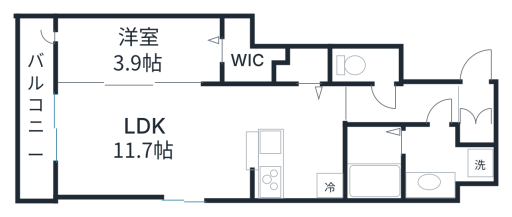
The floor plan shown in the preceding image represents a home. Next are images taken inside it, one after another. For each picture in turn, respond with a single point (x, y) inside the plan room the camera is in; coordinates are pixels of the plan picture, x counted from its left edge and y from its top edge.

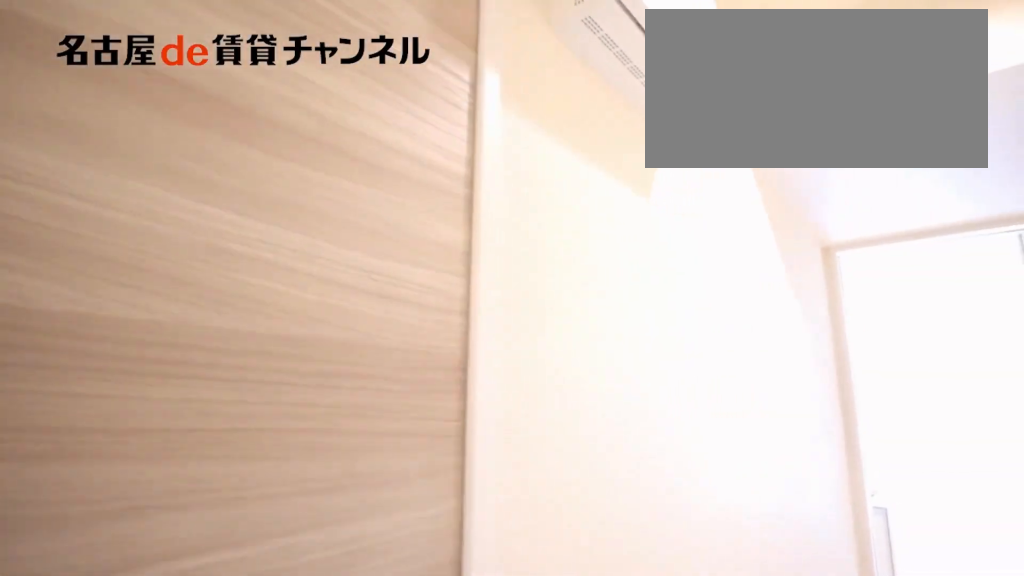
(476, 113)
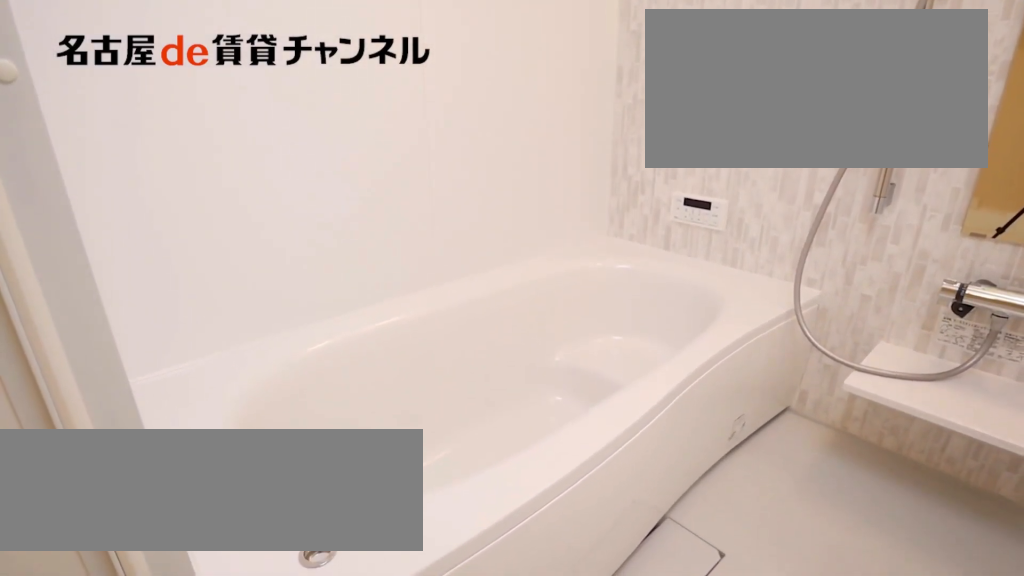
(373, 163)
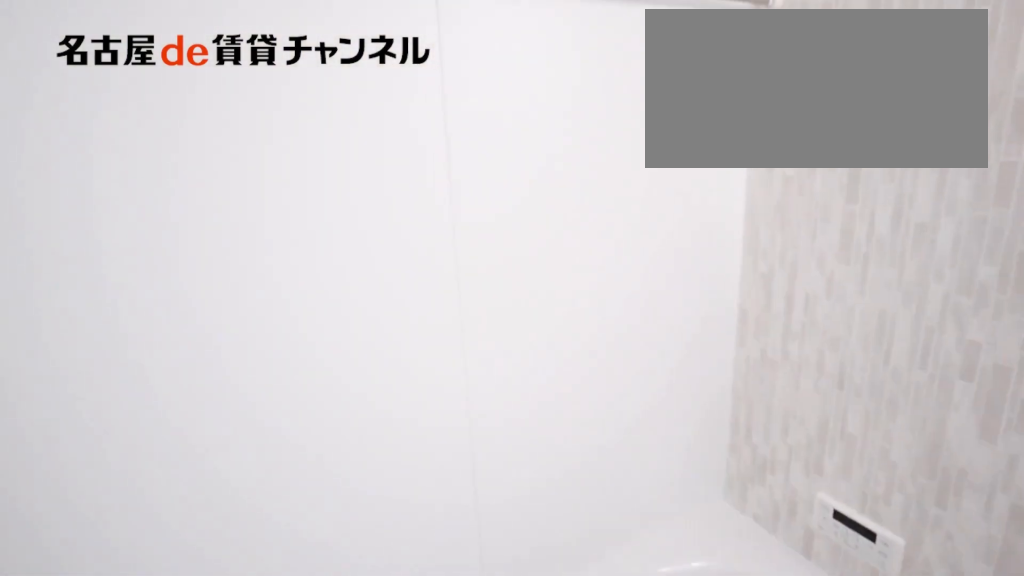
(373, 163)
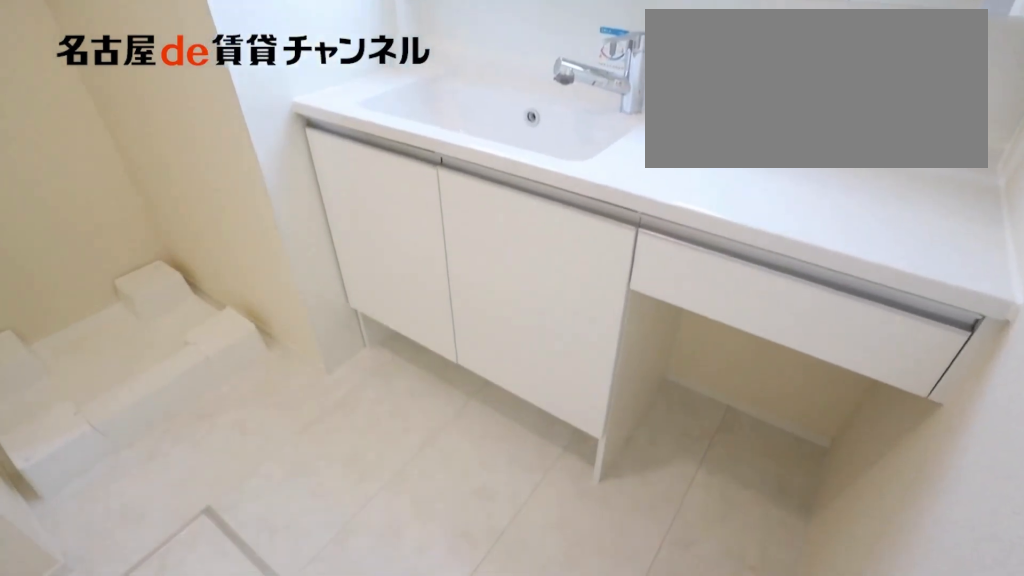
(443, 162)
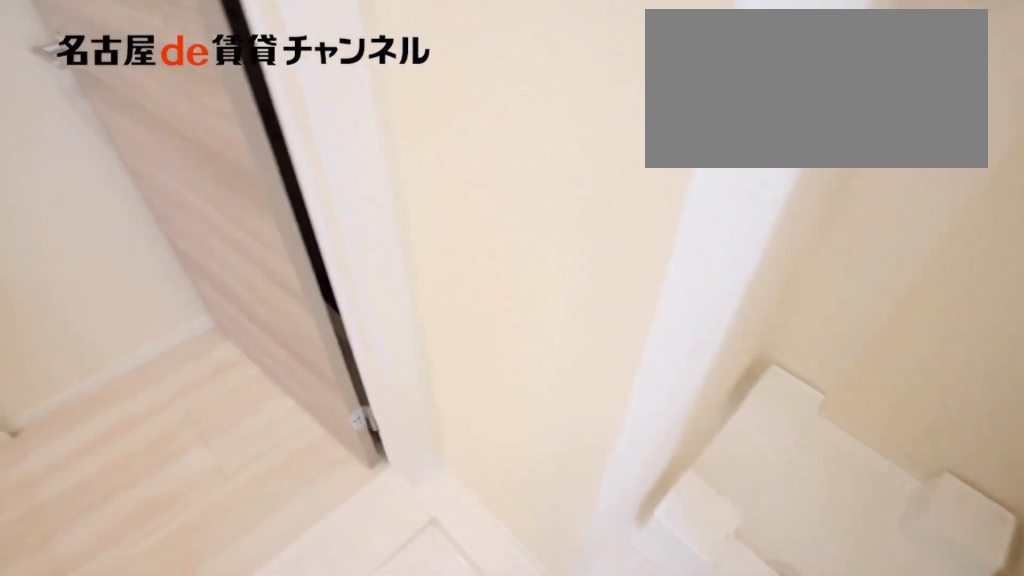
(443, 162)
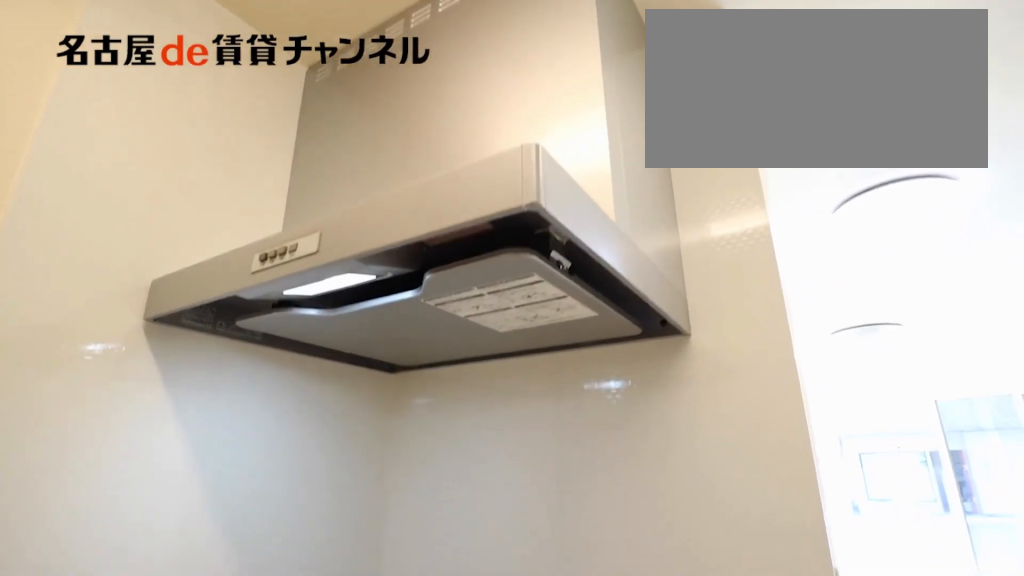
(302, 143)
